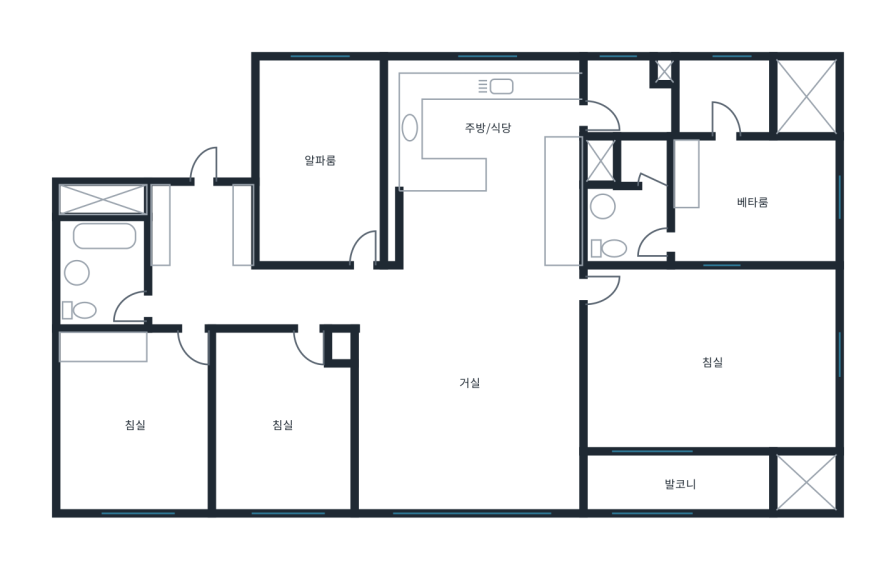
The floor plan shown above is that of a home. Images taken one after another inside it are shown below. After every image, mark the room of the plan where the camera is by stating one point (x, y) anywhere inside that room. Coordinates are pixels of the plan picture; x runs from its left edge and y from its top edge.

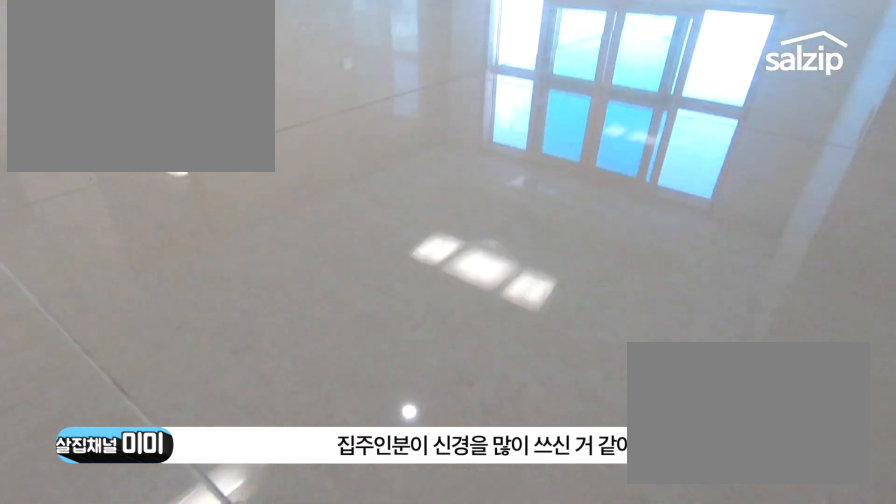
(472, 400)
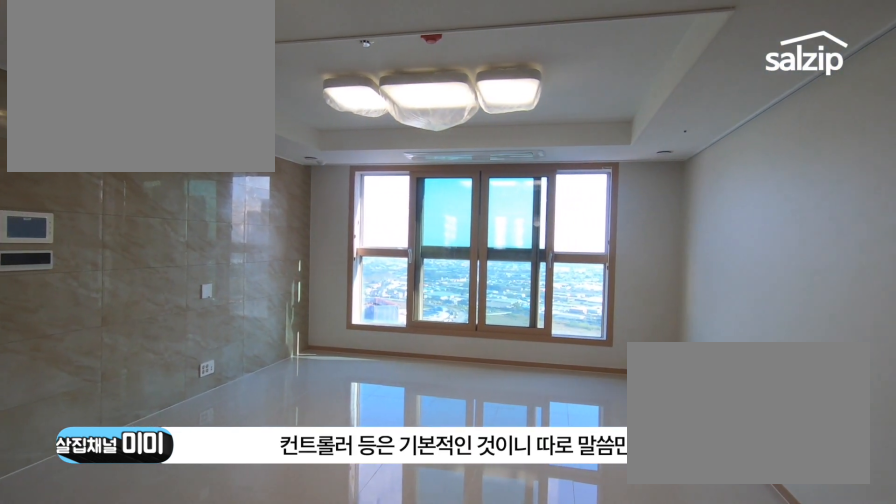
(433, 354)
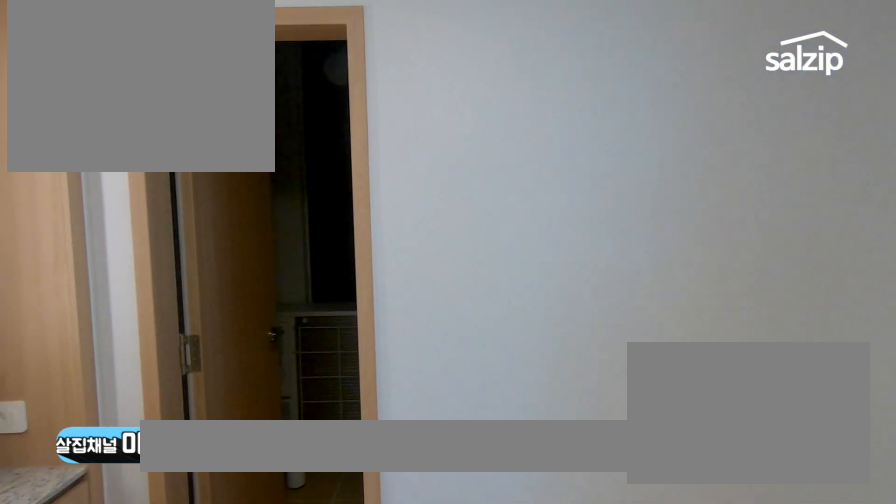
(746, 202)
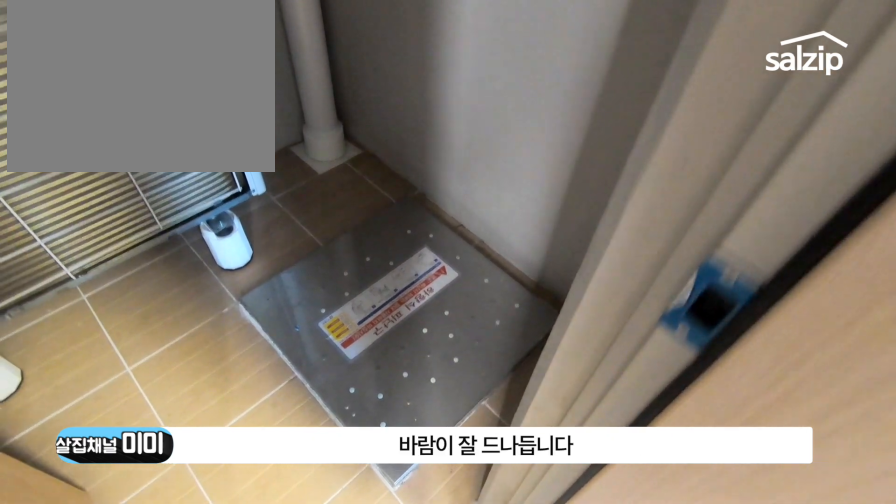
(752, 101)
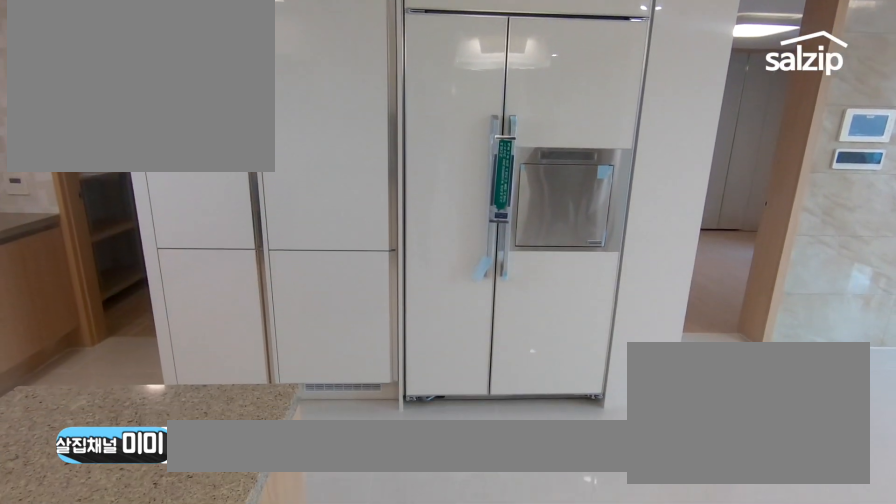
(483, 133)
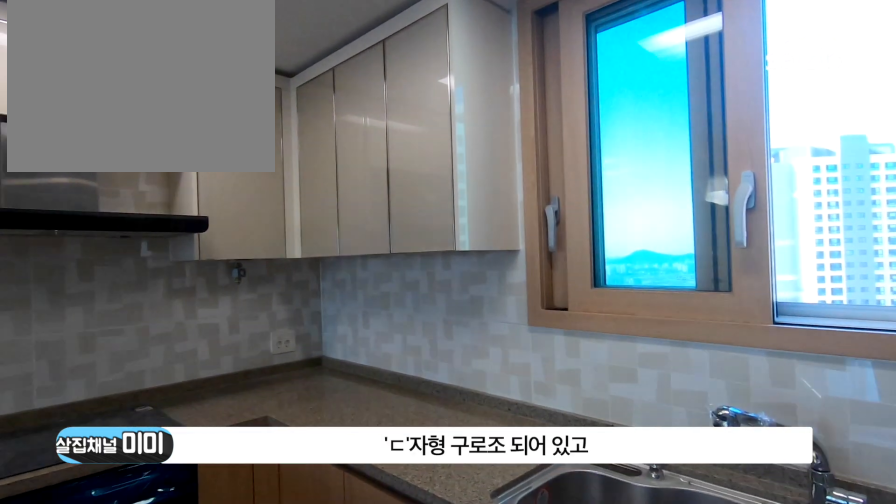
(481, 133)
